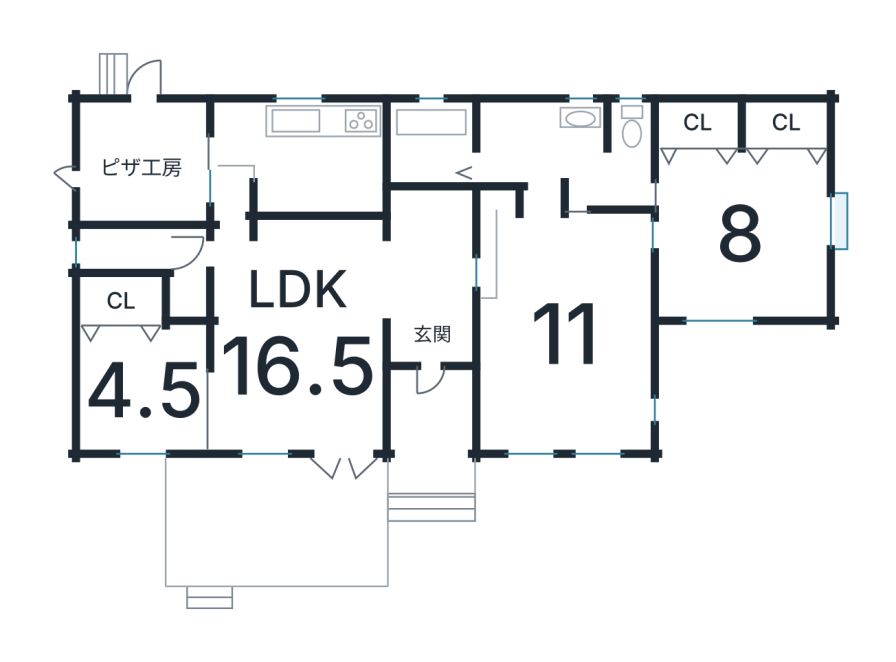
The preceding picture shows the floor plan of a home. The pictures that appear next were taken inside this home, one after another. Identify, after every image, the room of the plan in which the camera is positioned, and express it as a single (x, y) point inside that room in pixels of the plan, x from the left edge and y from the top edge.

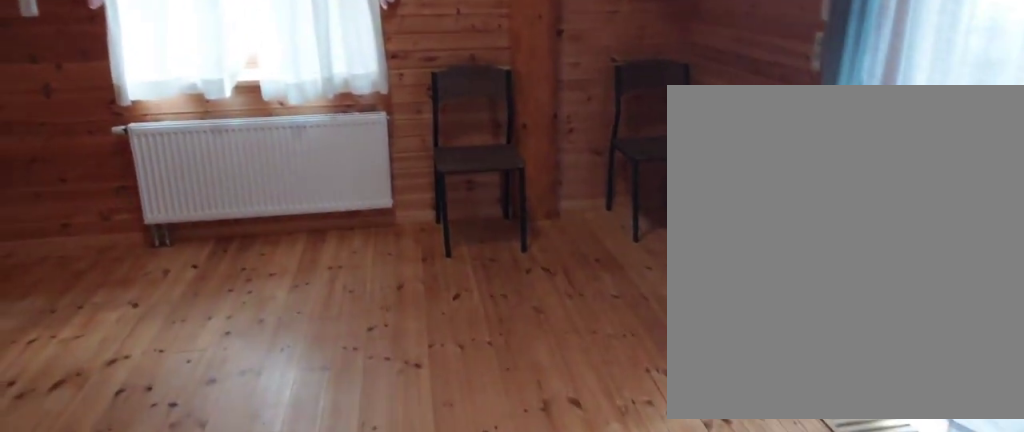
(738, 244)
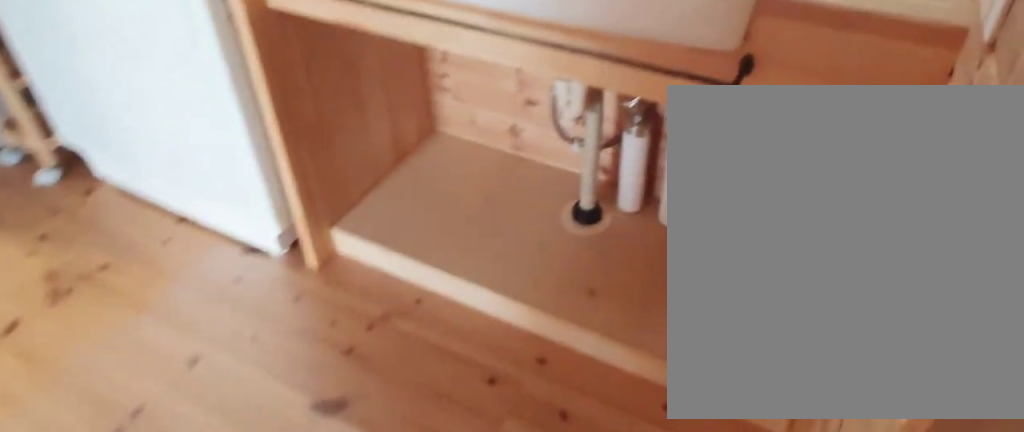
(533, 152)
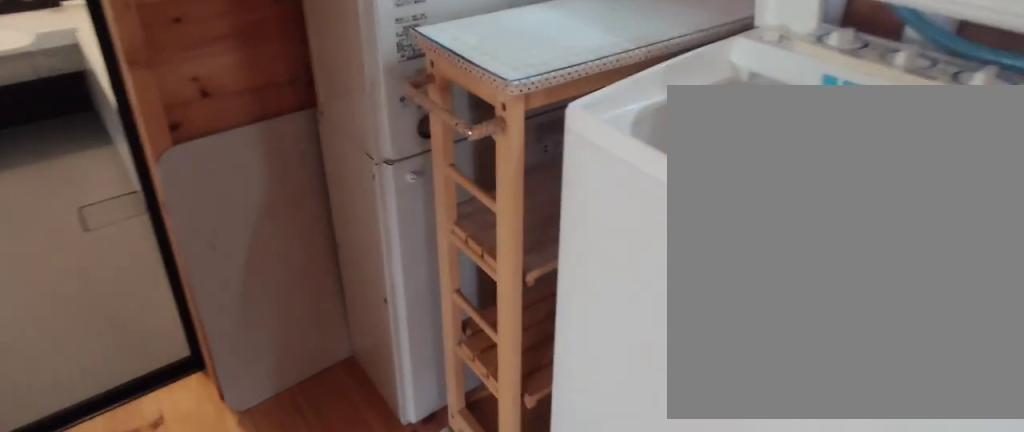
(533, 152)
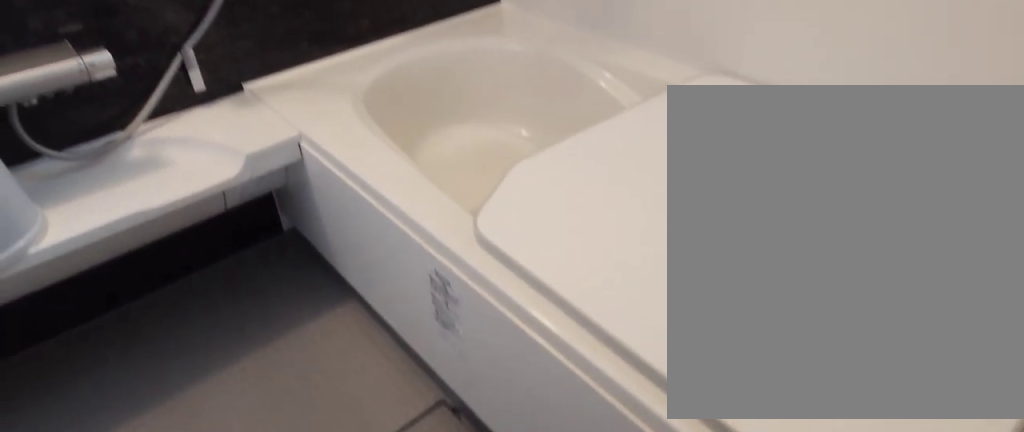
(419, 159)
